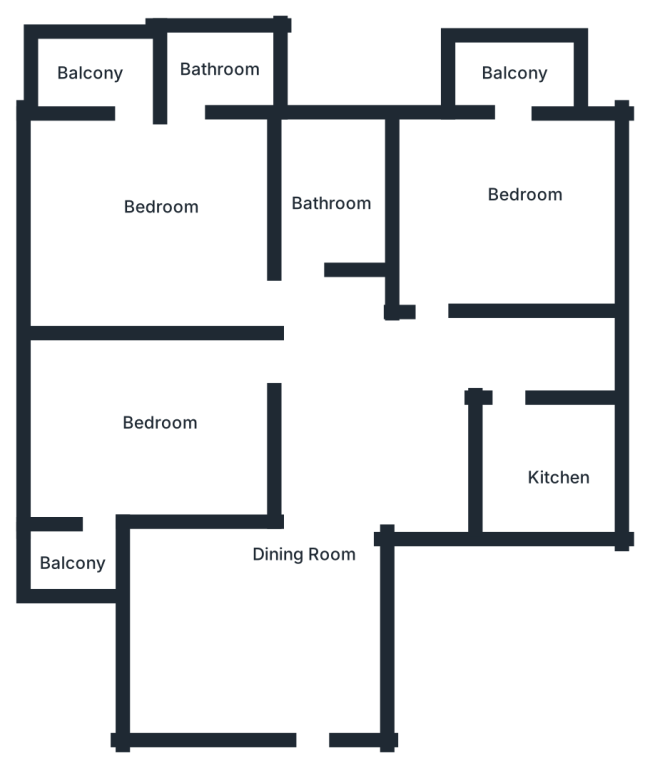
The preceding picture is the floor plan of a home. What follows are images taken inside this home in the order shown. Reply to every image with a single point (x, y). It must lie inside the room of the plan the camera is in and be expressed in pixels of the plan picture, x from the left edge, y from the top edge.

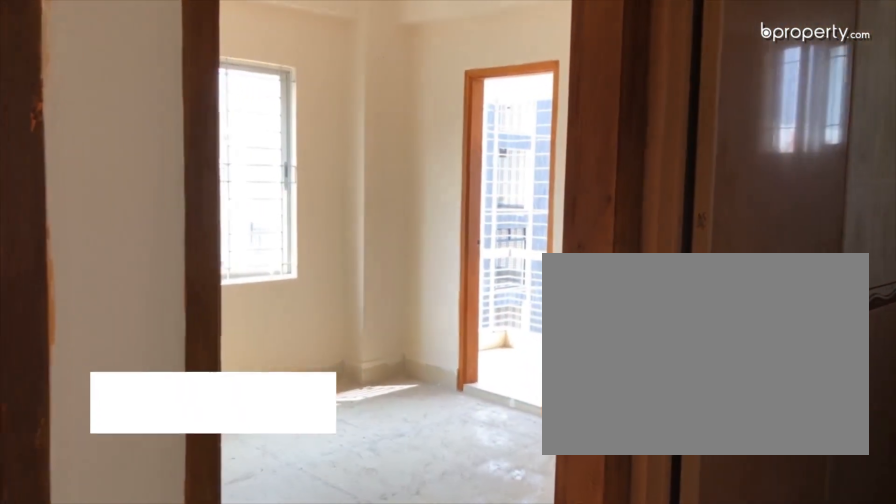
(298, 302)
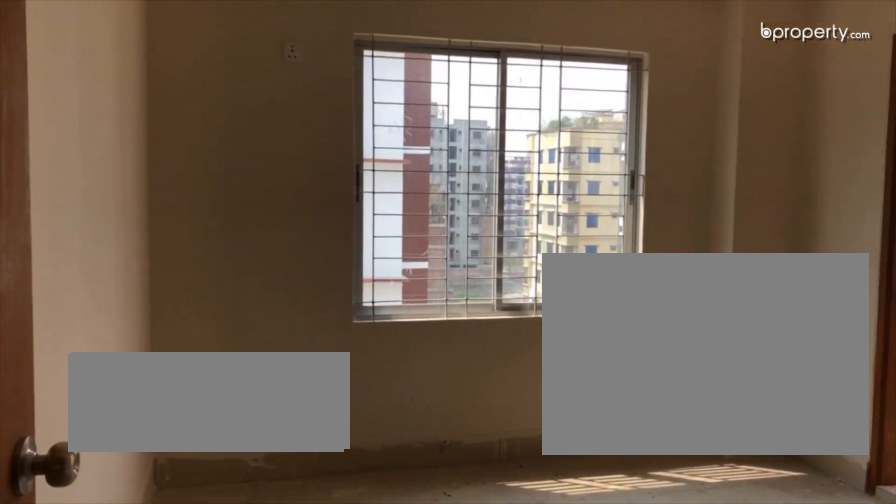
(179, 200)
